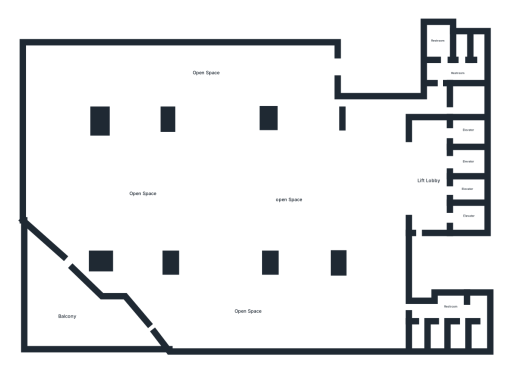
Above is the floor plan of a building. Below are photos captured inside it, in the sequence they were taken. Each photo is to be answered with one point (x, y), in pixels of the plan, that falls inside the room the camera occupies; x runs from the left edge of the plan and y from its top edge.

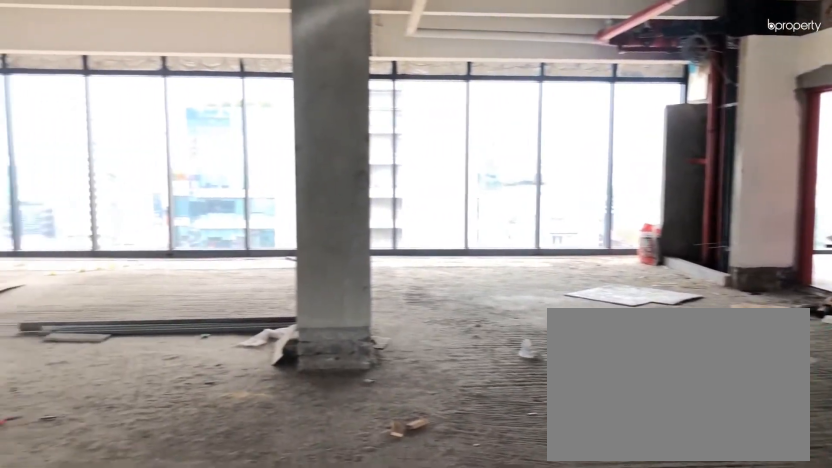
(253, 172)
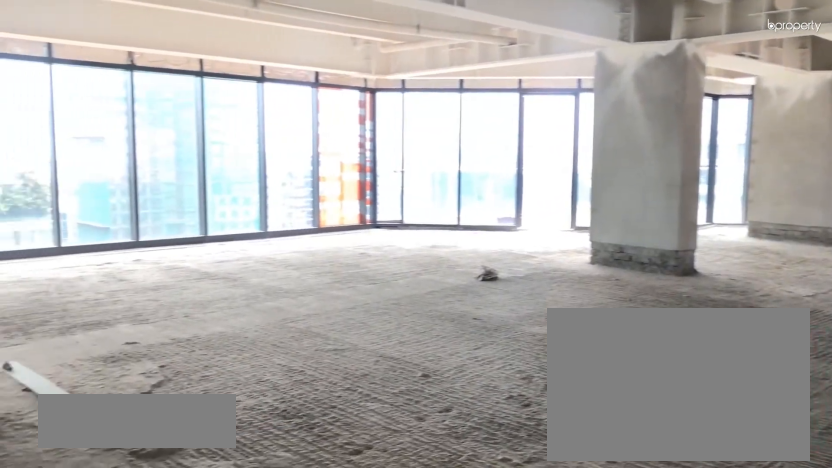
(200, 222)
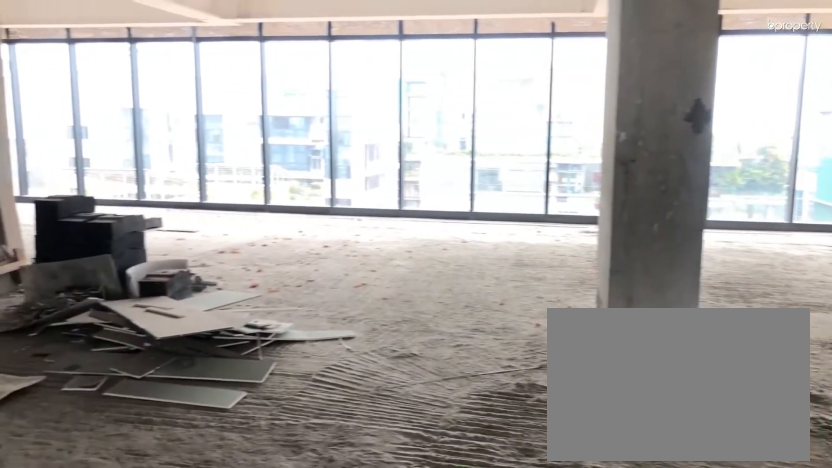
(247, 228)
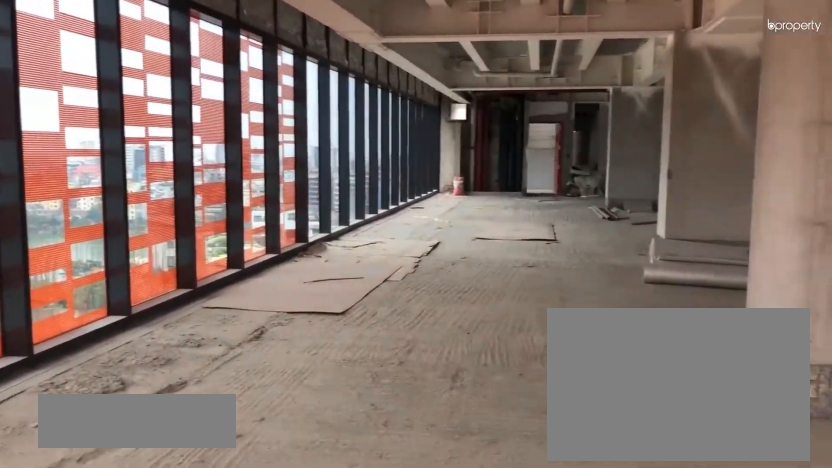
(129, 72)
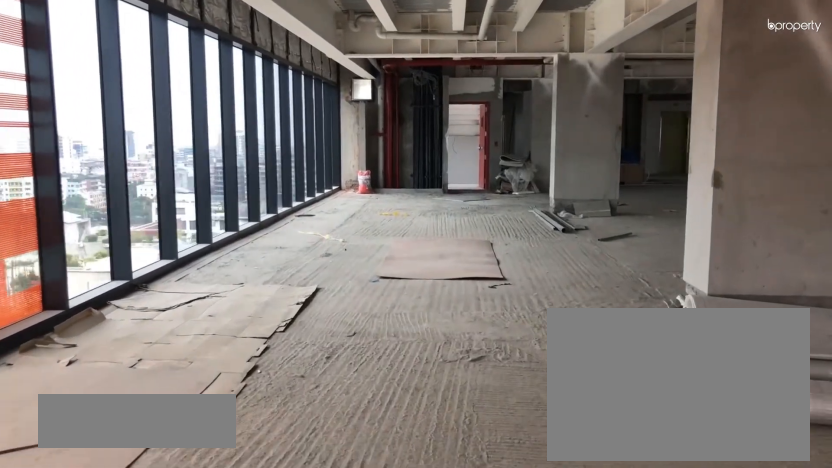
(129, 72)
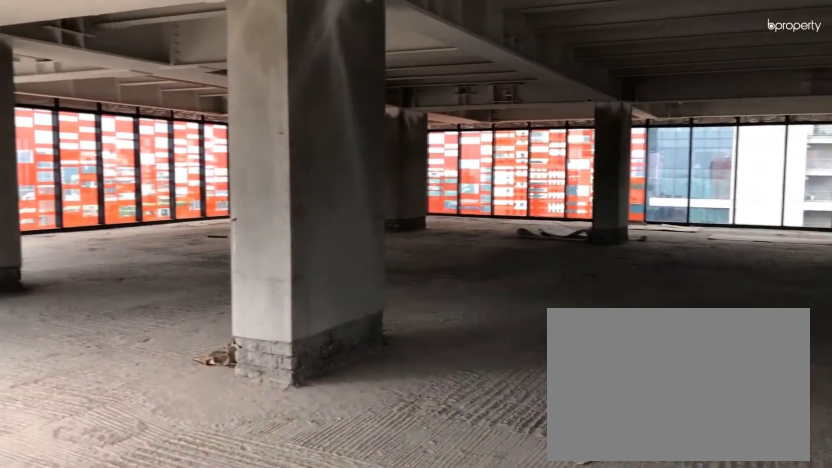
(237, 319)
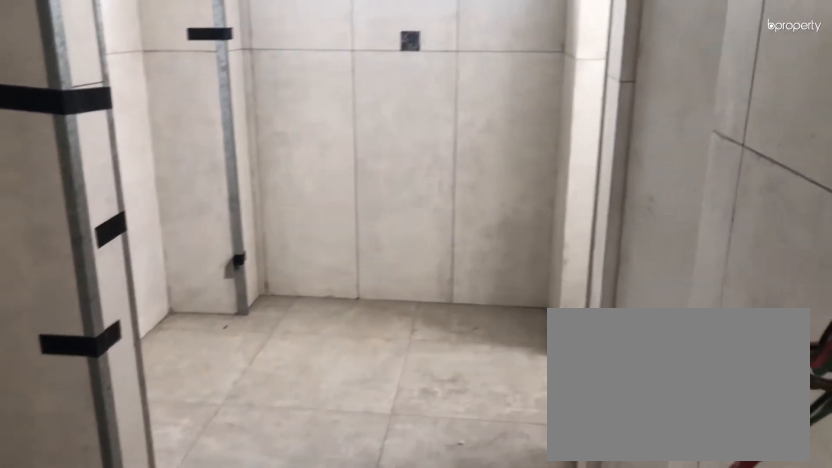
(450, 307)
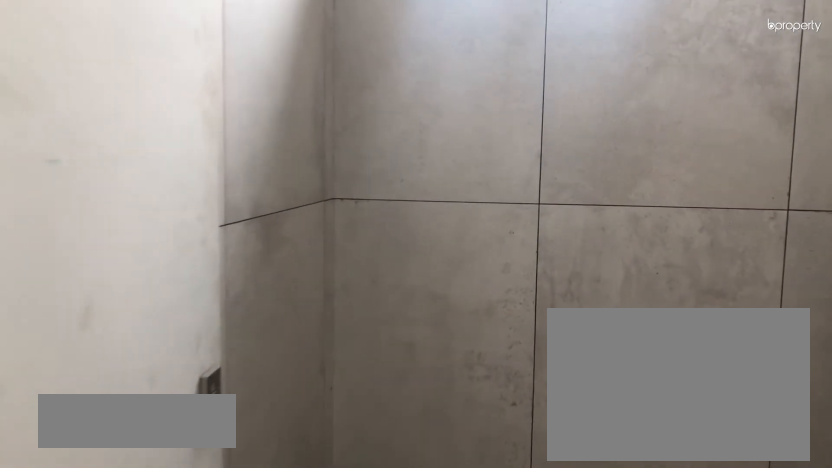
(415, 337)
